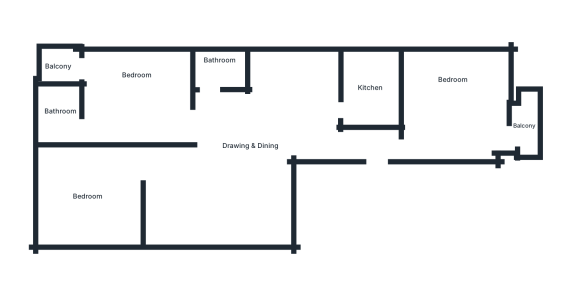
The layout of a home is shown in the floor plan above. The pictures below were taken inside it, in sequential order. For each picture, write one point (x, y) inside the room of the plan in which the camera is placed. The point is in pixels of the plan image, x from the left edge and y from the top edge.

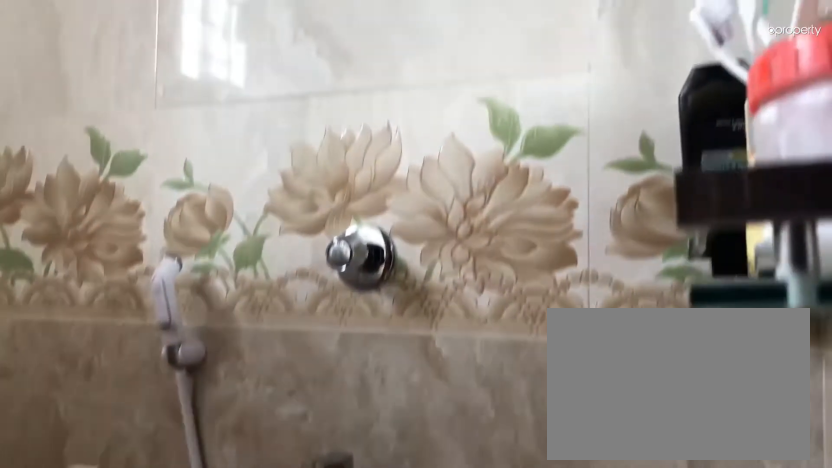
(218, 75)
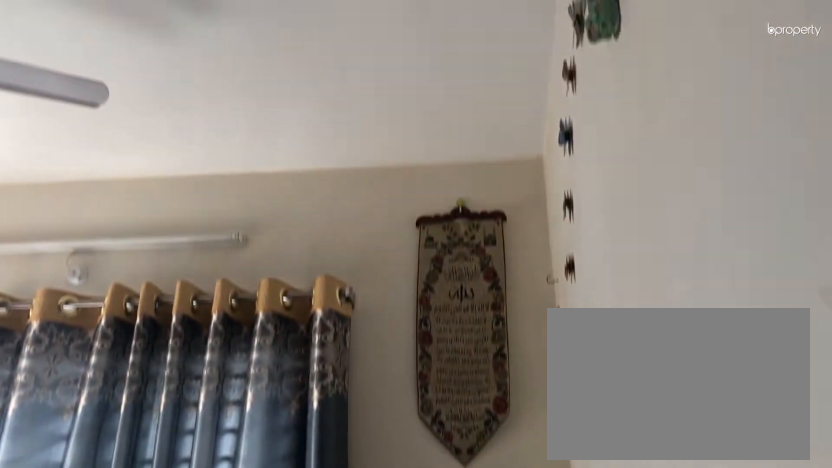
(136, 92)
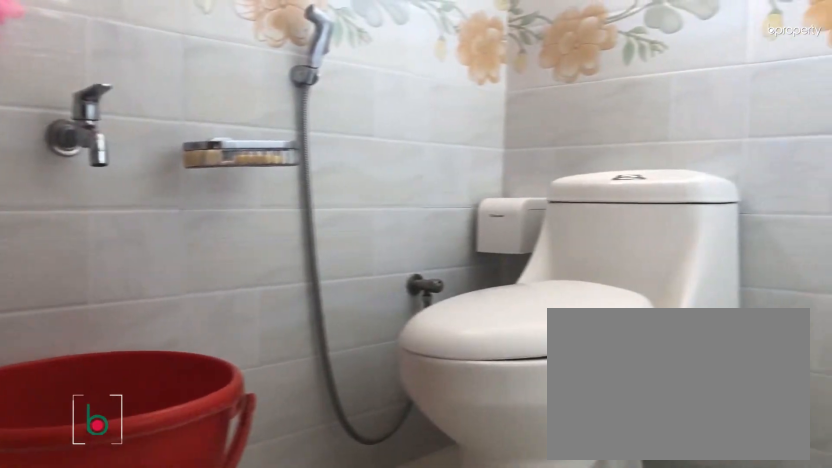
(60, 111)
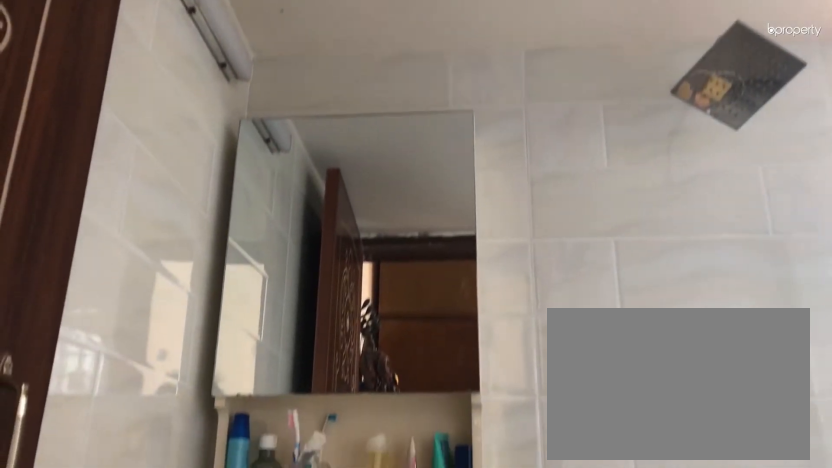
(61, 111)
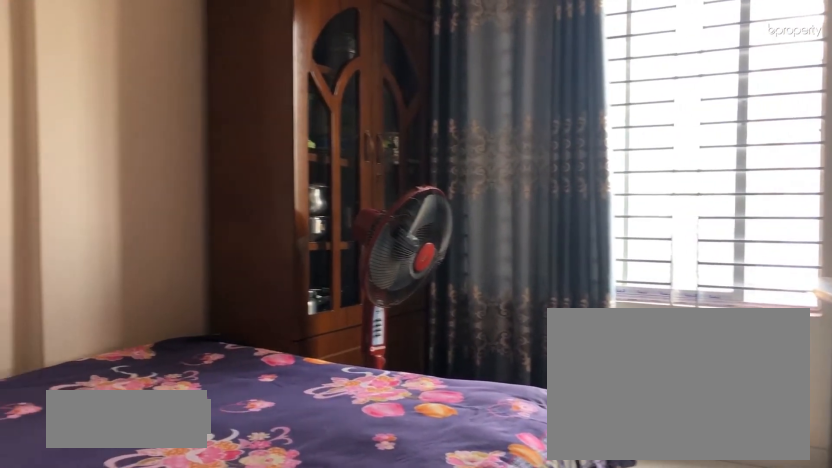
(90, 199)
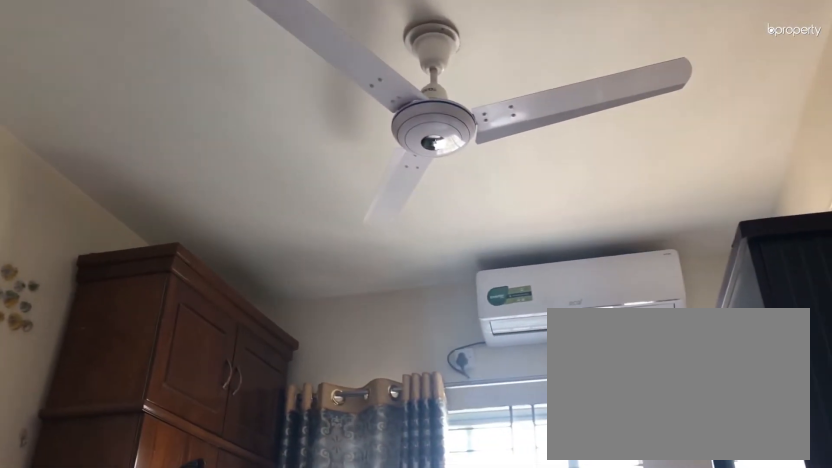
(90, 199)
